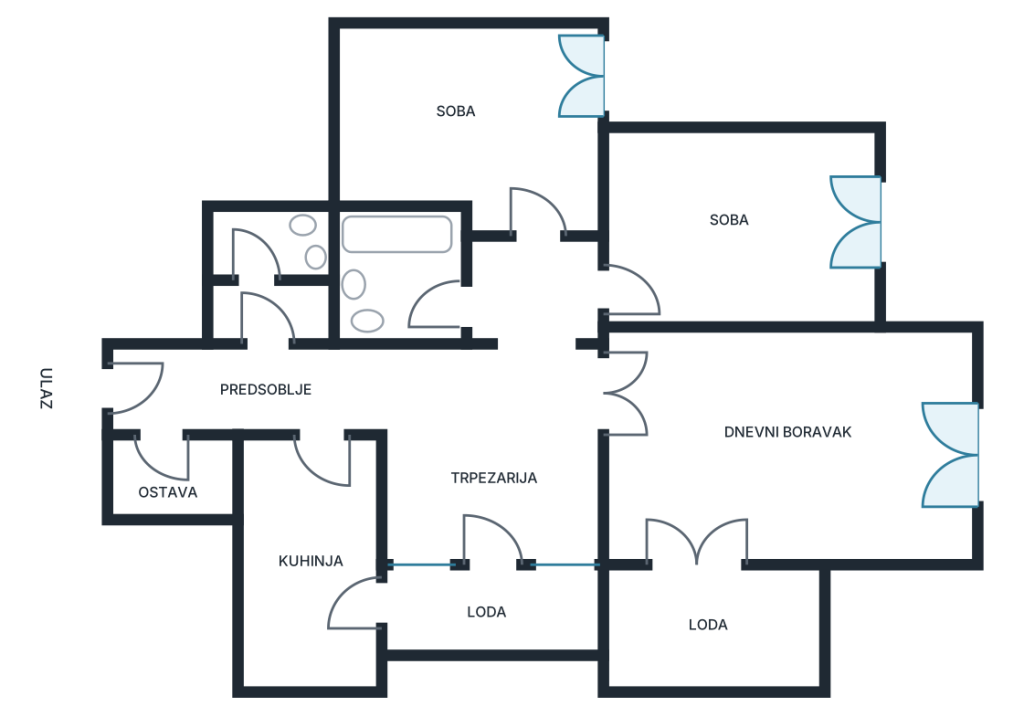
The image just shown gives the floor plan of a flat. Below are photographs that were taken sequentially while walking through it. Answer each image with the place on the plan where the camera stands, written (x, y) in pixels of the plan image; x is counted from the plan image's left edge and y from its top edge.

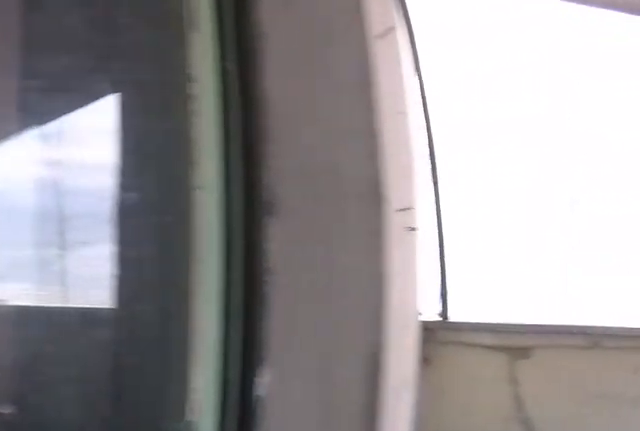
(693, 616)
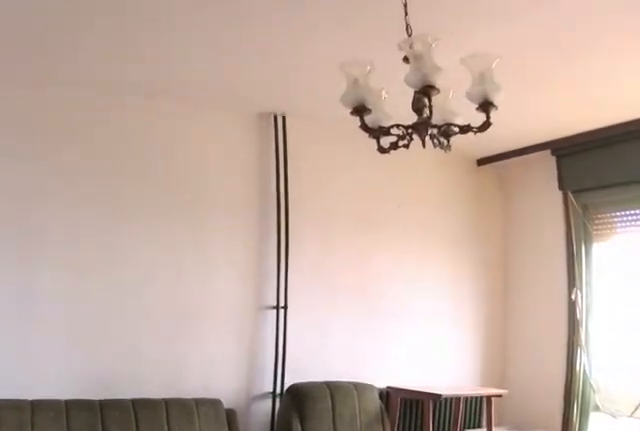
(720, 574)
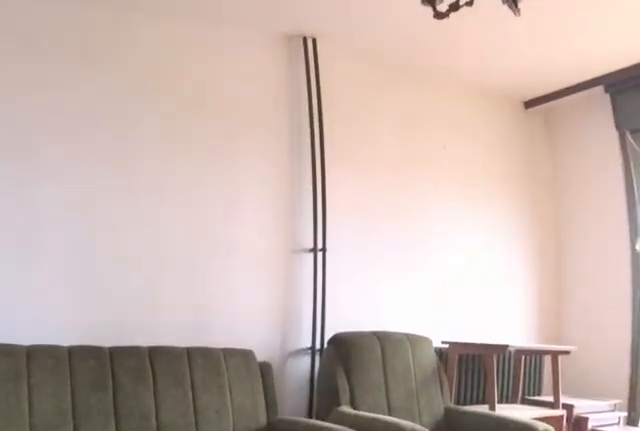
(726, 524)
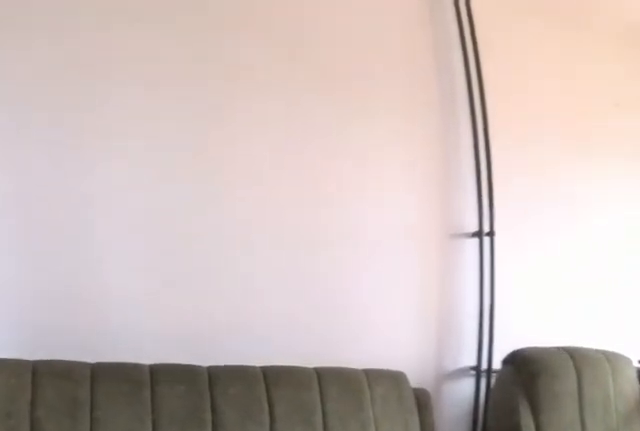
(727, 475)
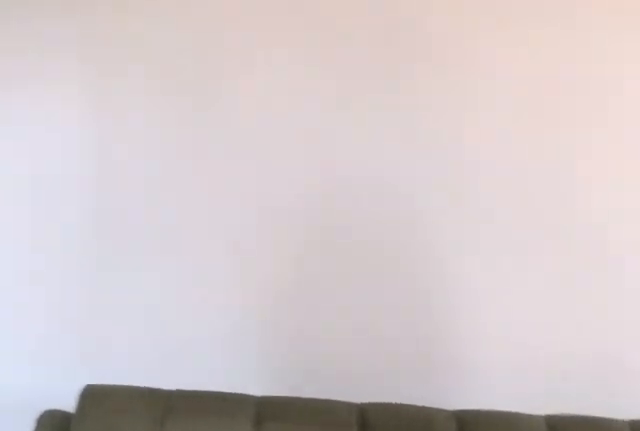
(723, 443)
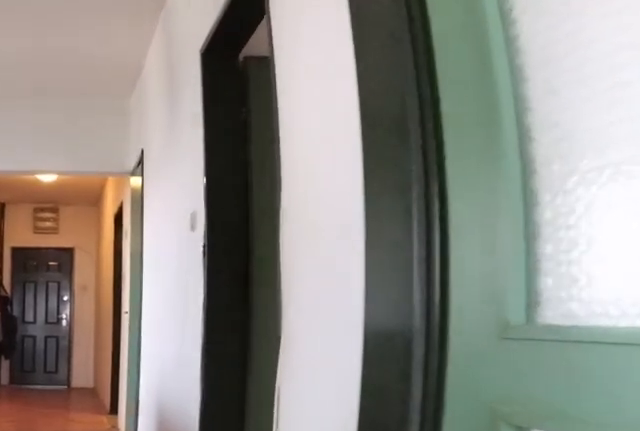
(658, 407)
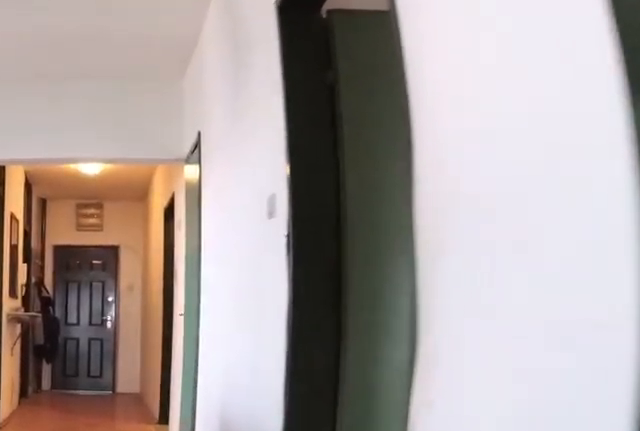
(640, 406)
